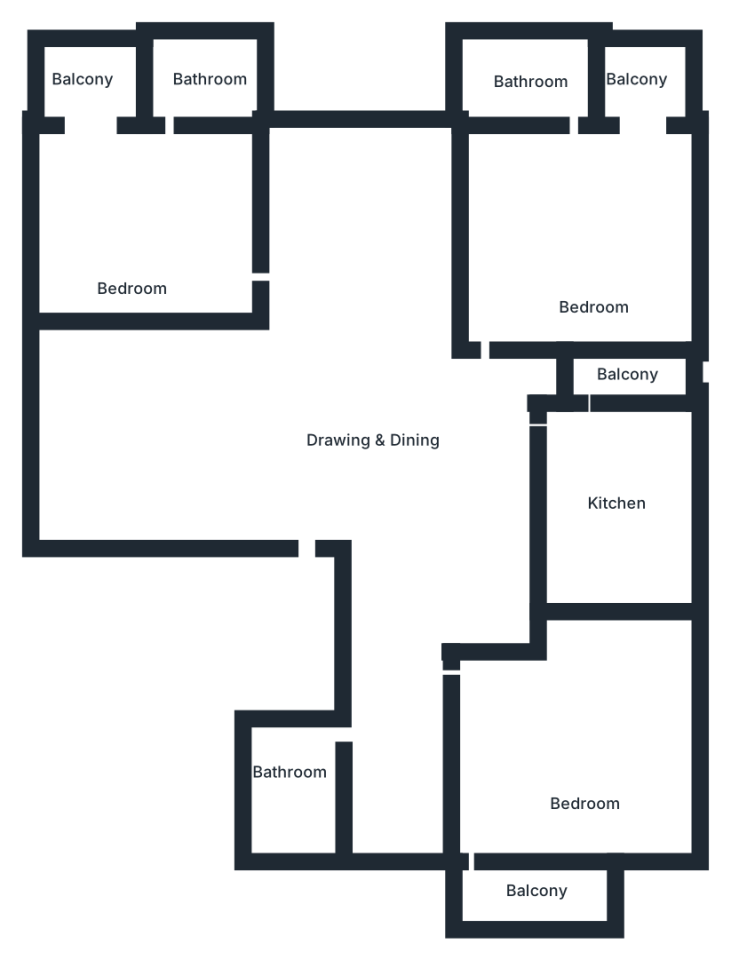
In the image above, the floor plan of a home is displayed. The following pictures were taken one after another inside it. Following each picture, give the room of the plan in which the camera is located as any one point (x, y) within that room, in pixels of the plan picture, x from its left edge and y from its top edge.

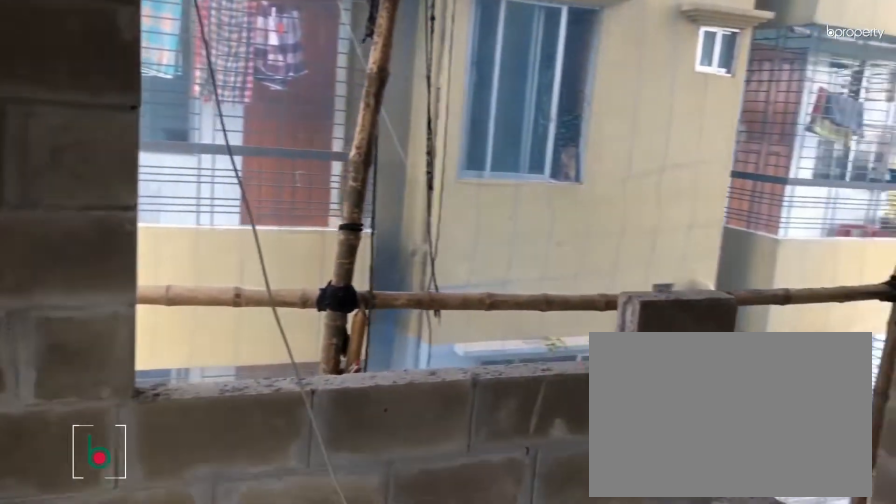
(589, 780)
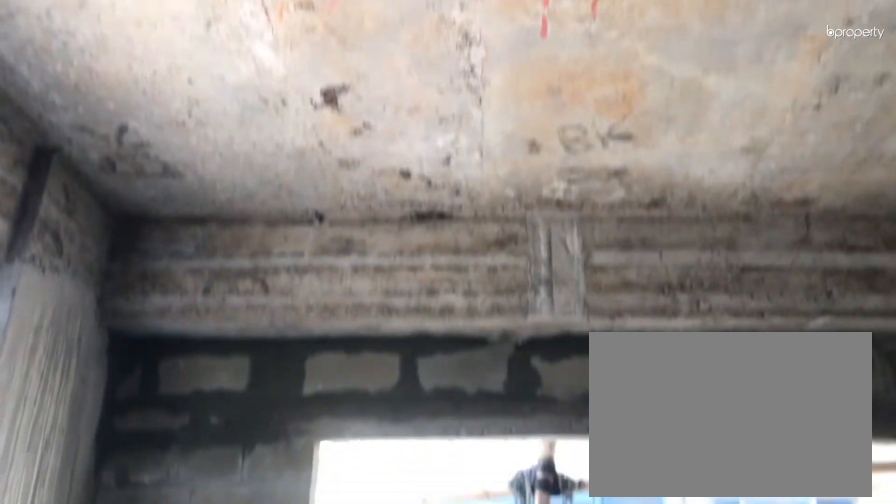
(591, 781)
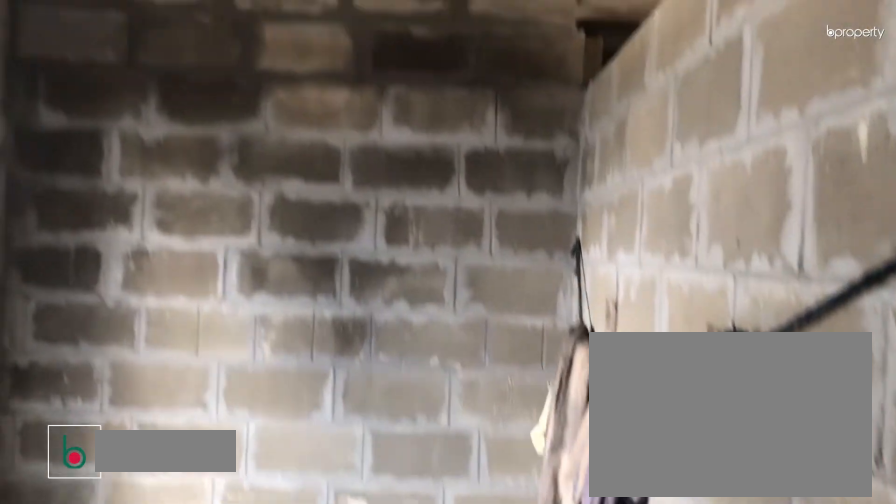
(639, 523)
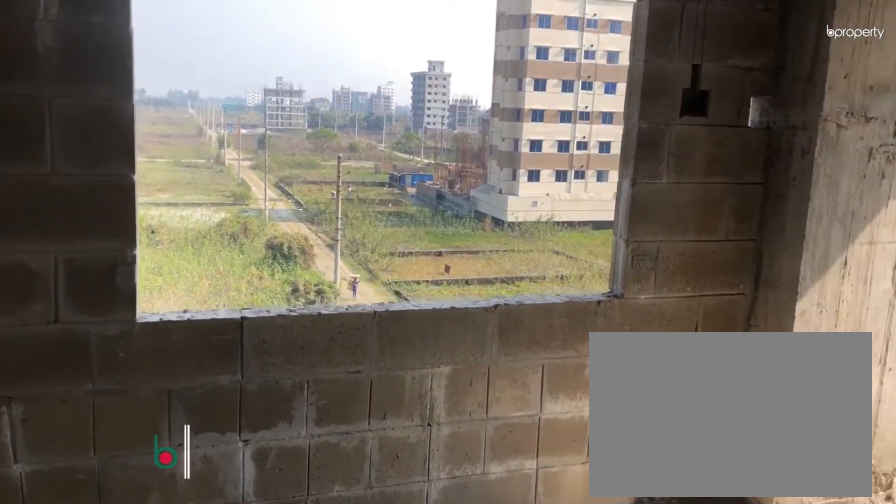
(133, 218)
